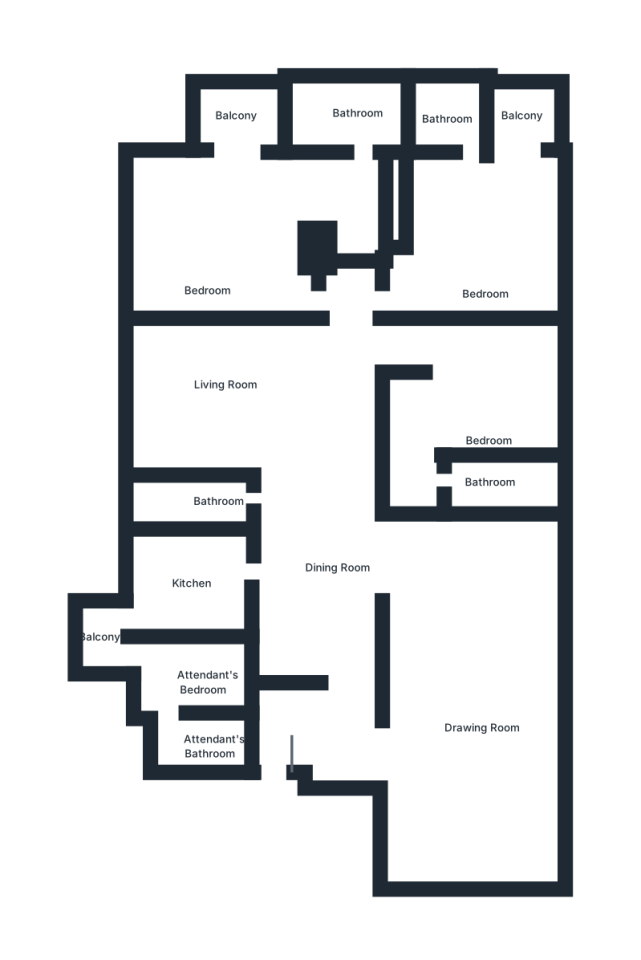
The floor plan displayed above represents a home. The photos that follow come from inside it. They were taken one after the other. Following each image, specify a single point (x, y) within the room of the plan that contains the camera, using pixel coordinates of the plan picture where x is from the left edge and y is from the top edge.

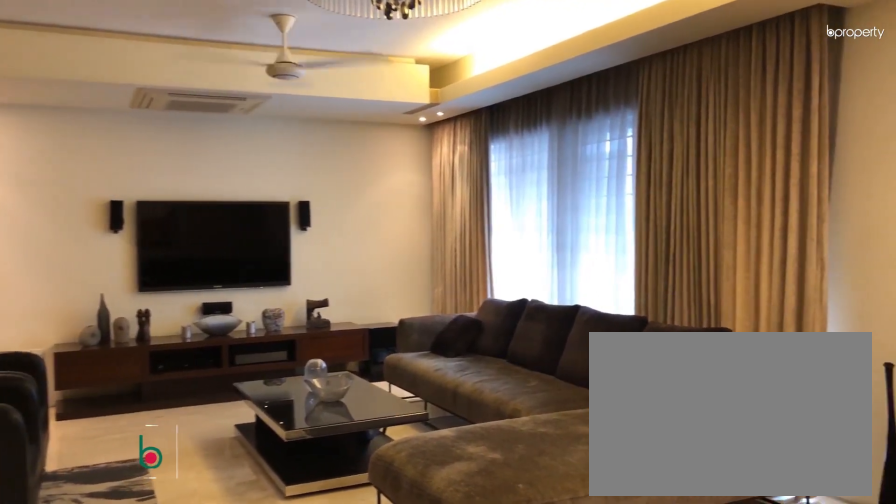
(471, 685)
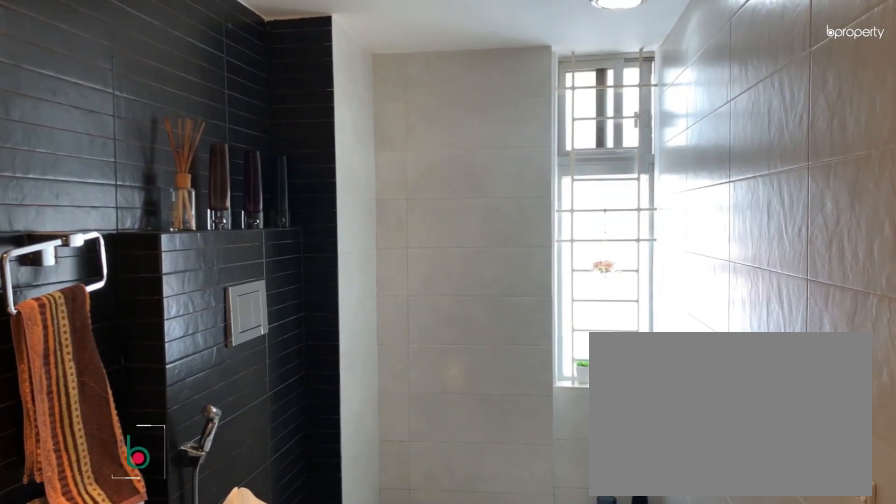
(194, 499)
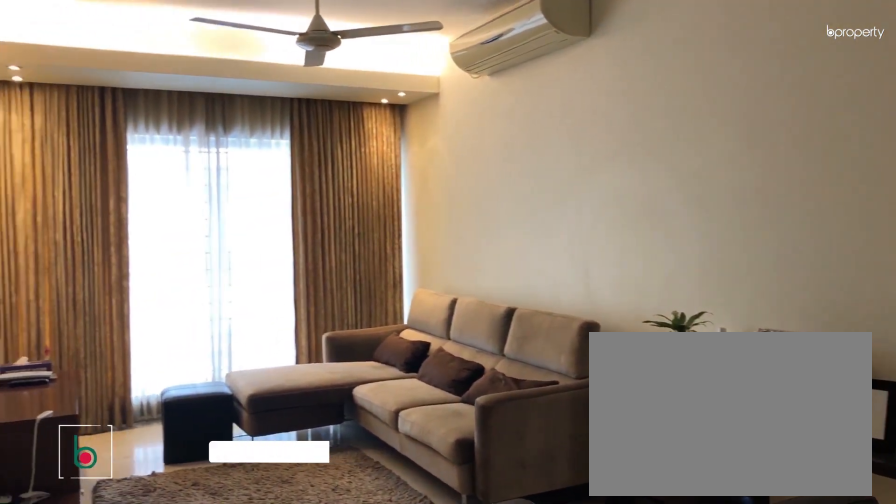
(259, 407)
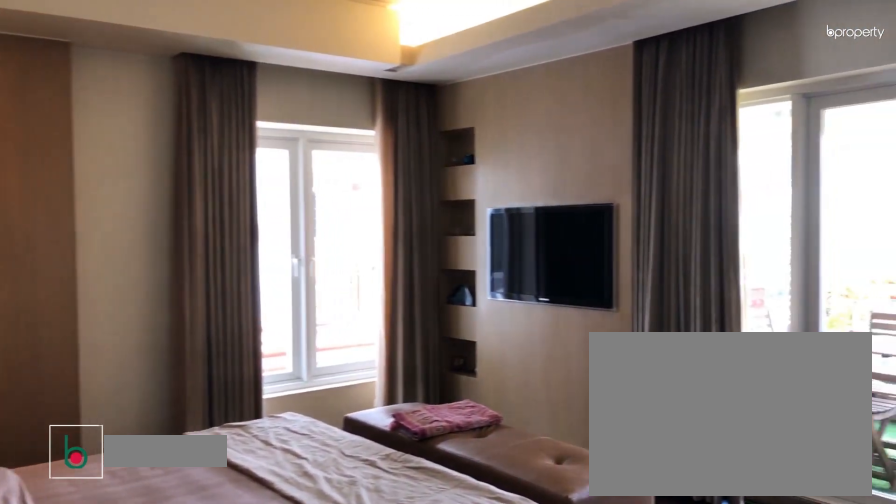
(211, 256)
